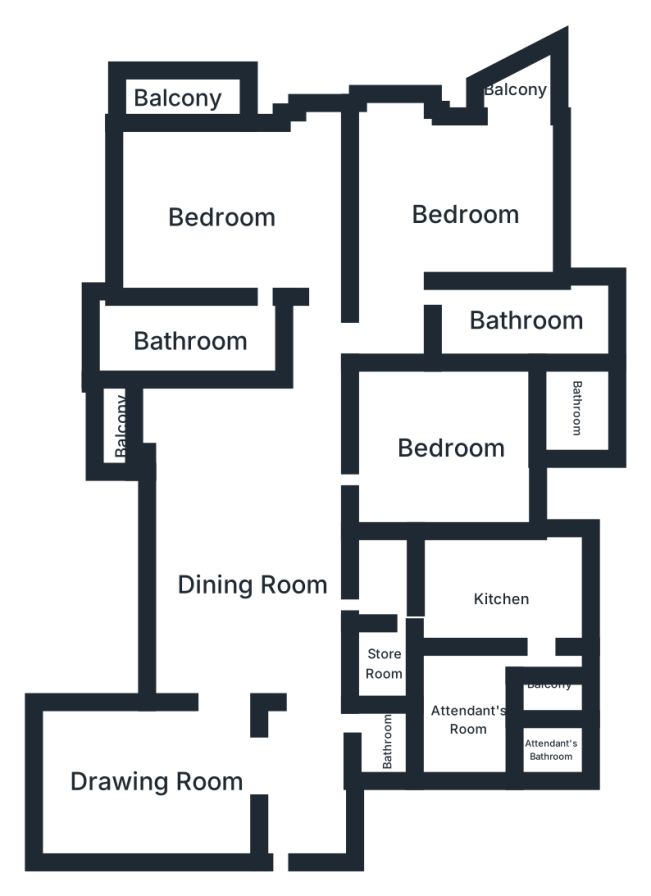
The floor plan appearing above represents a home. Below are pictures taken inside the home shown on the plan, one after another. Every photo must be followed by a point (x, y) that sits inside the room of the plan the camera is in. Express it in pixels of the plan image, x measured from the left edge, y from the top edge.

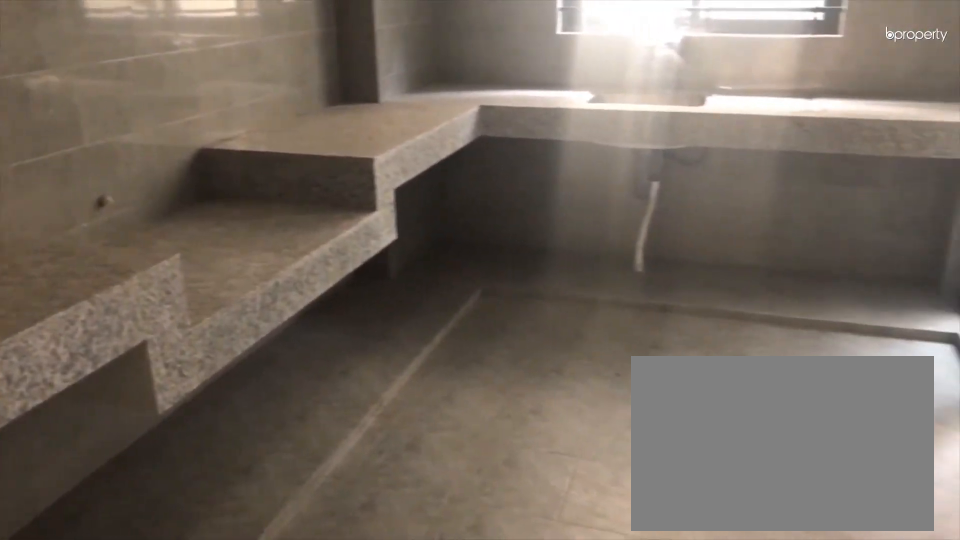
(508, 602)
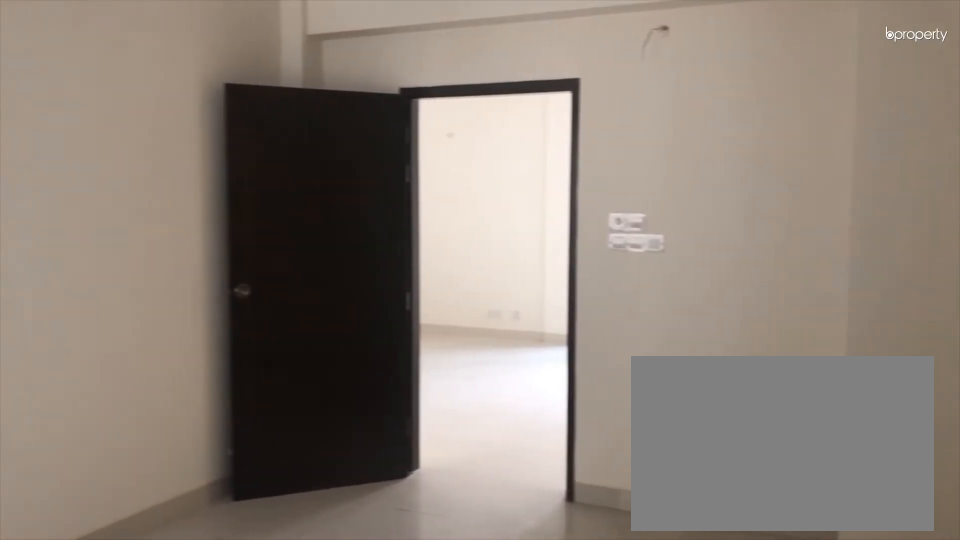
(450, 443)
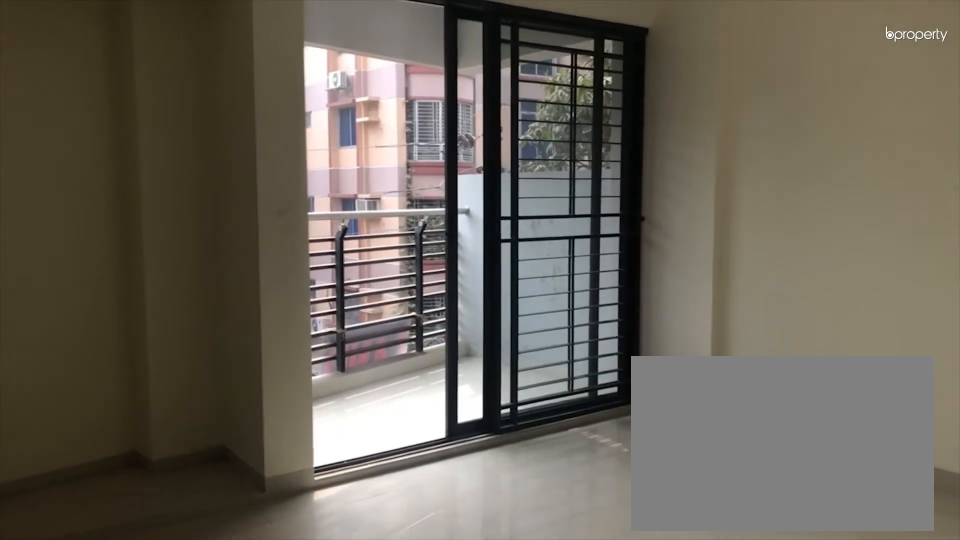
(465, 220)
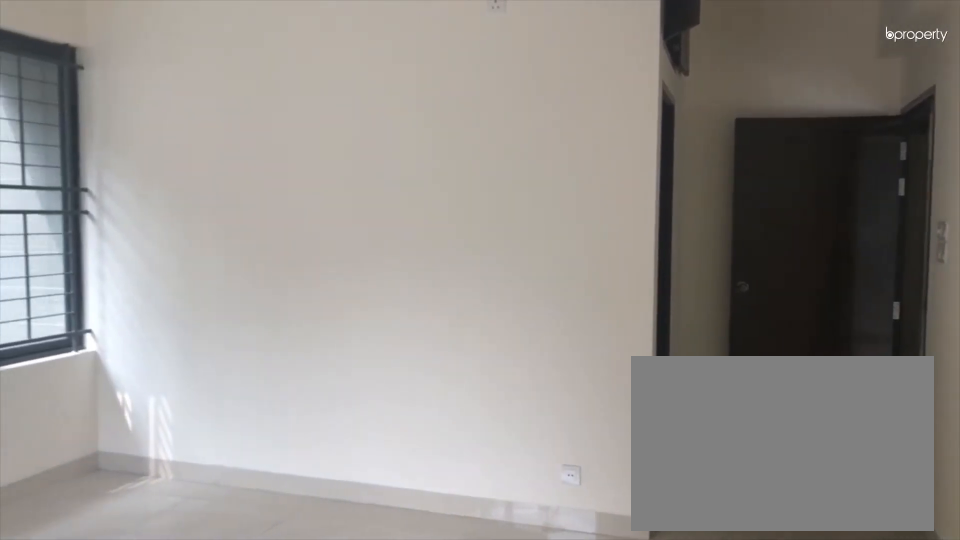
(466, 221)
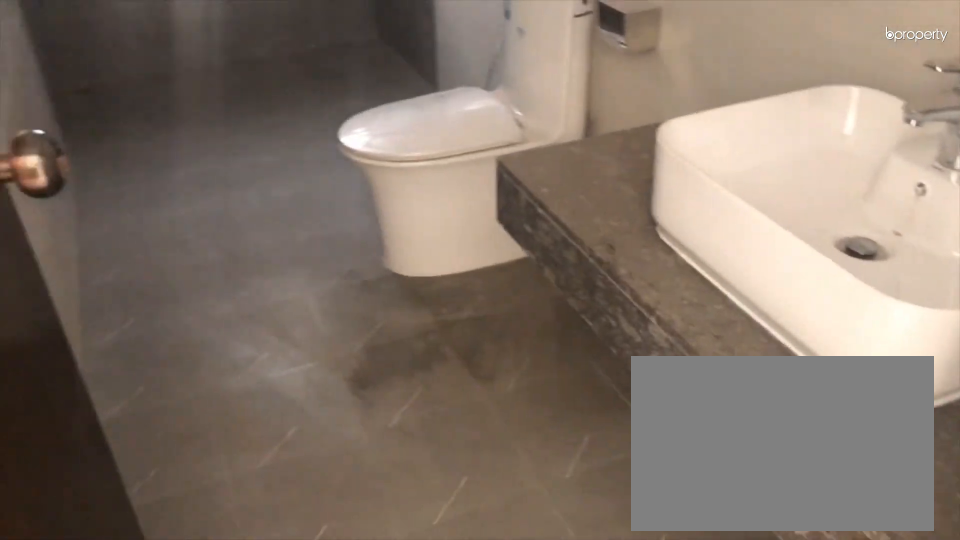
(522, 329)
